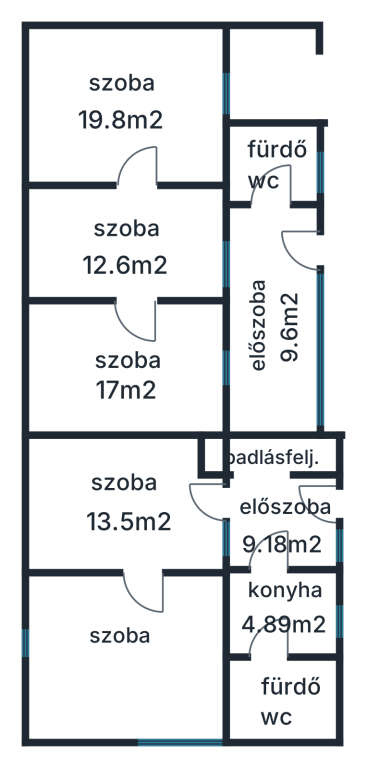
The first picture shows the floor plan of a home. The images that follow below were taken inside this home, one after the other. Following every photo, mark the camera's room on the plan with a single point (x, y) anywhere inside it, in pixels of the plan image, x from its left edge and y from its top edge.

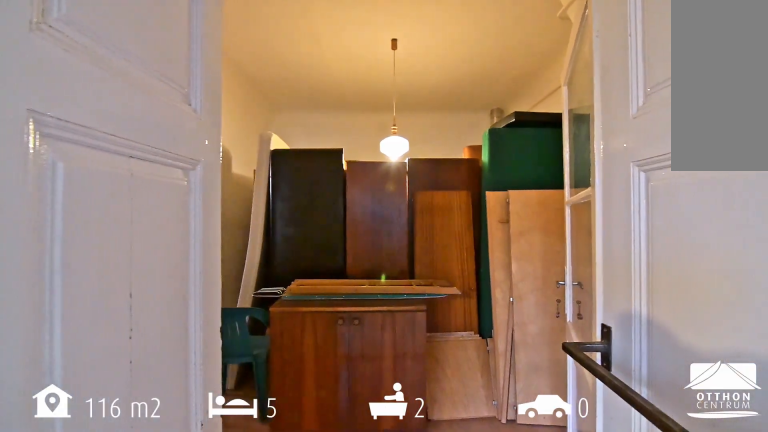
(158, 519)
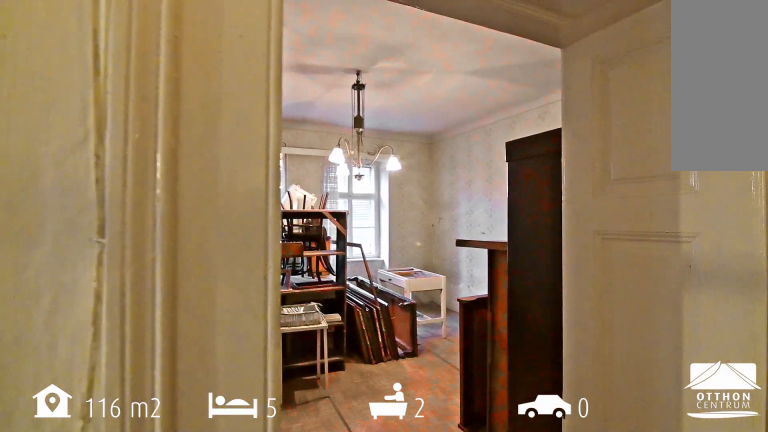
(130, 663)
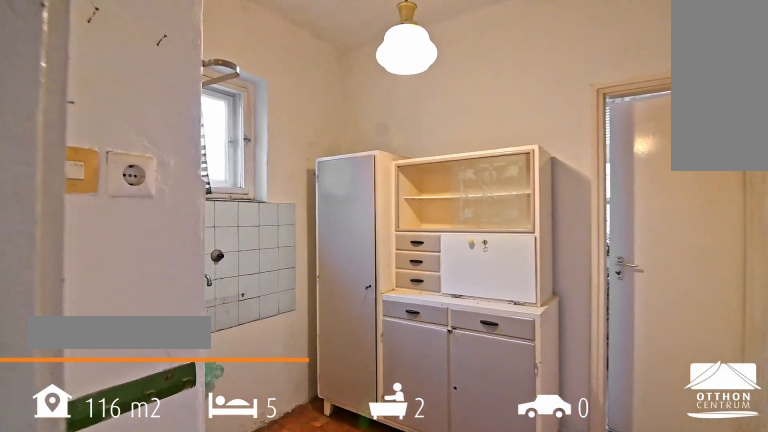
(292, 618)
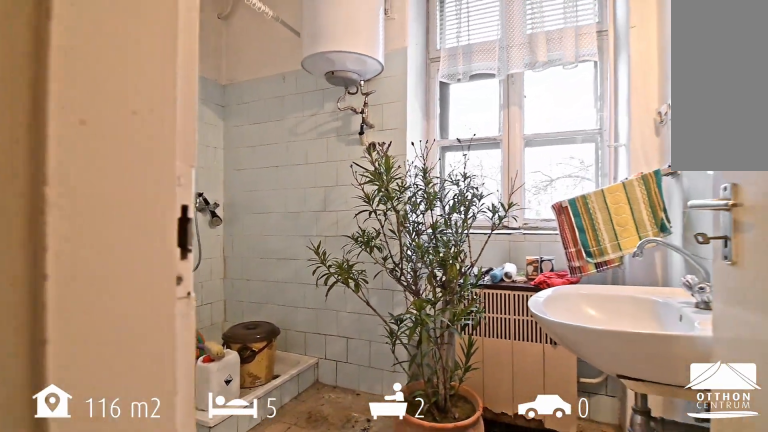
(292, 699)
